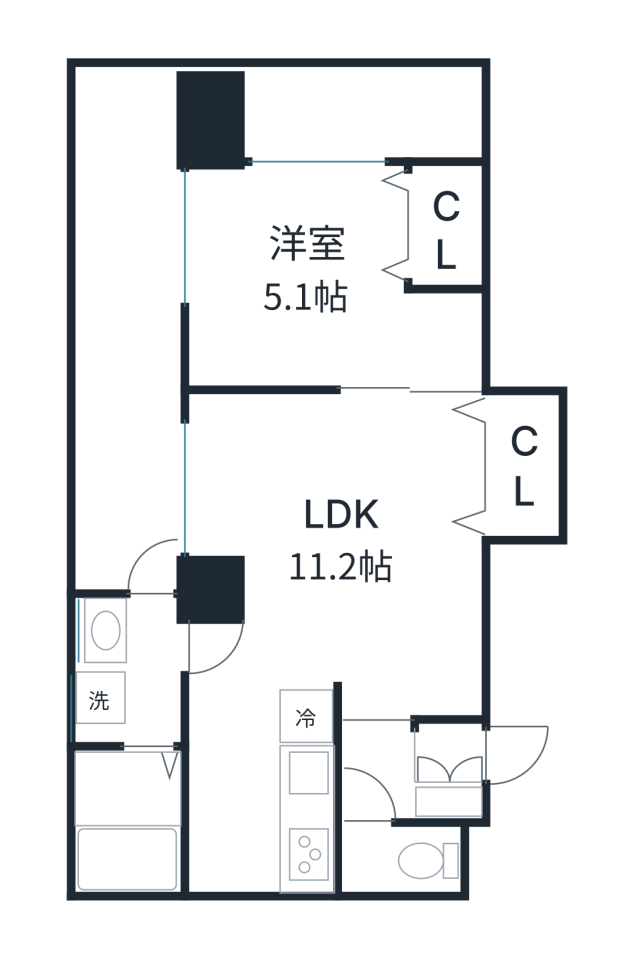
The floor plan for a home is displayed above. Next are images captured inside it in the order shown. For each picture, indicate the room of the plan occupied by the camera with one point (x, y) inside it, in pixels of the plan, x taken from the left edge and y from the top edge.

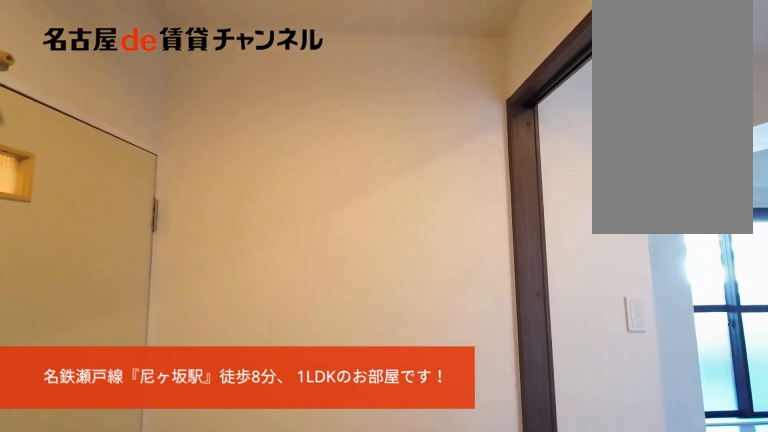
(416, 769)
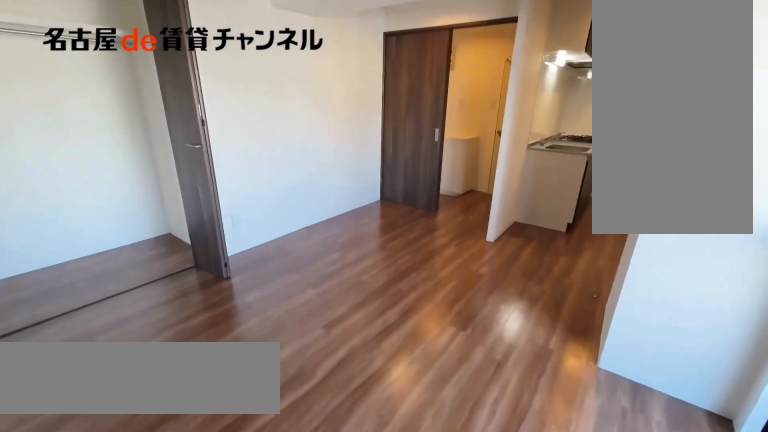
(335, 595)
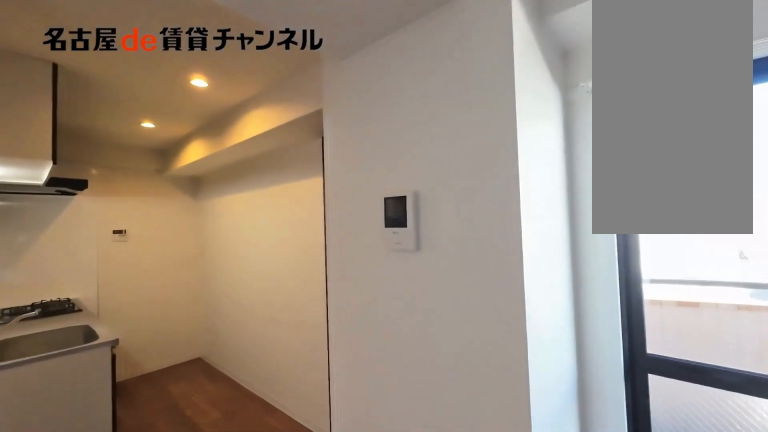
(335, 595)
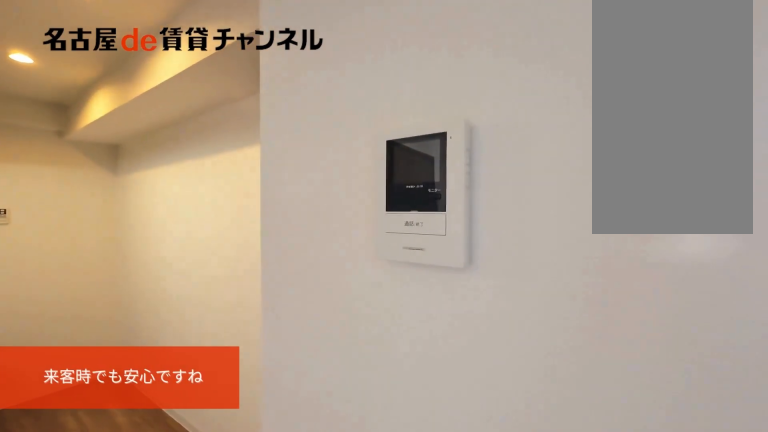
(335, 595)
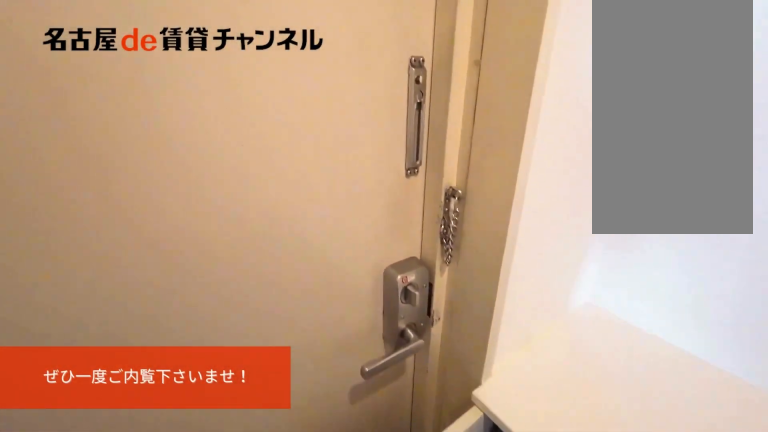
(453, 804)
